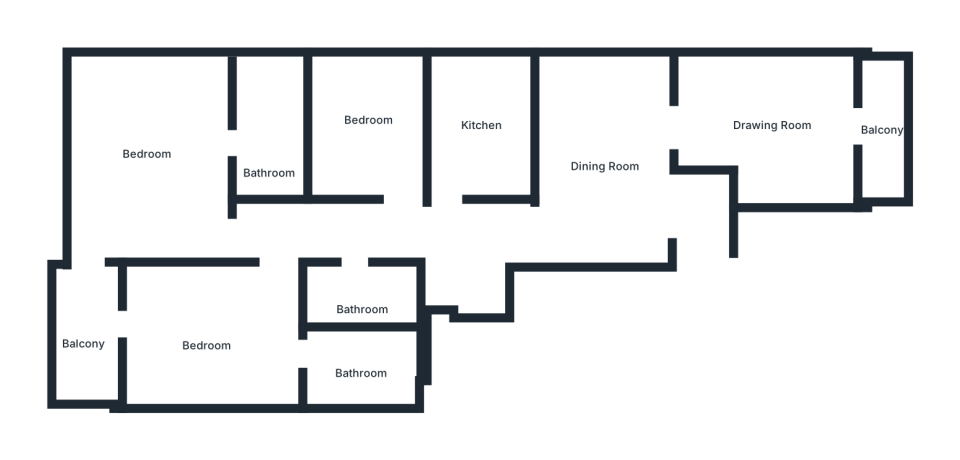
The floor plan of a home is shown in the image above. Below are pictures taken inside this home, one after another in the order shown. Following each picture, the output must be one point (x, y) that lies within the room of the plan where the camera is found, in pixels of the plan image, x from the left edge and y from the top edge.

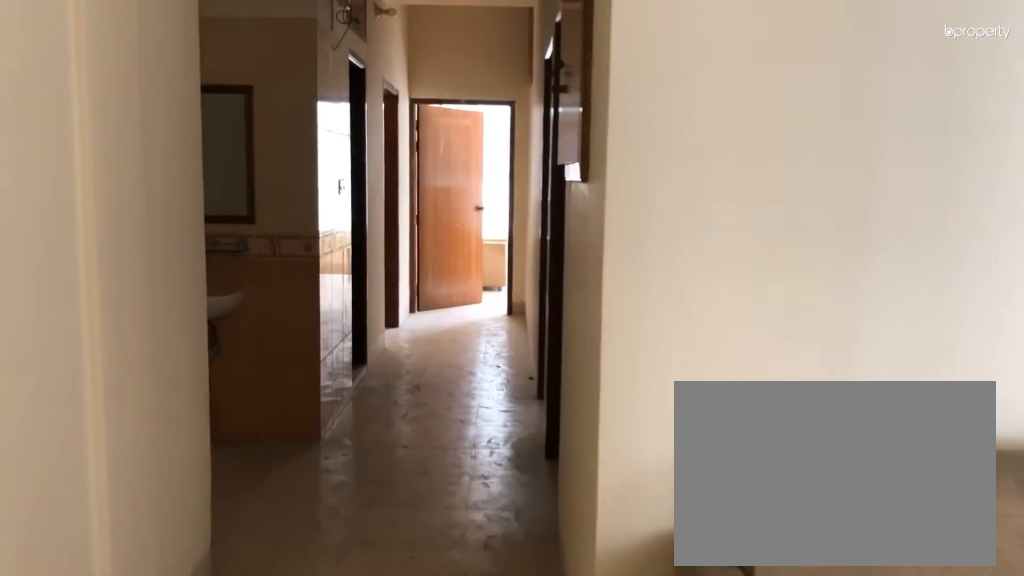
(610, 164)
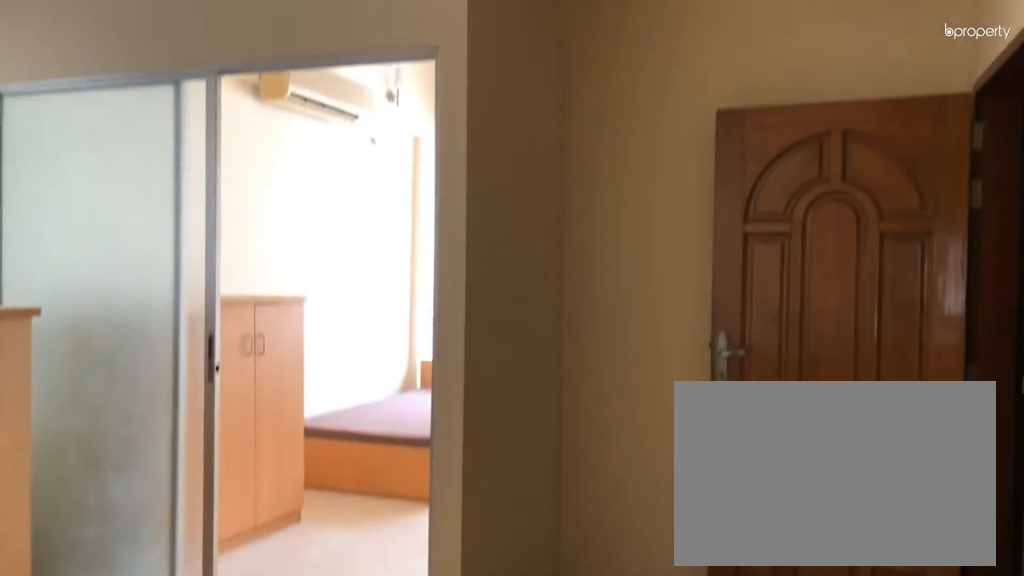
(610, 164)
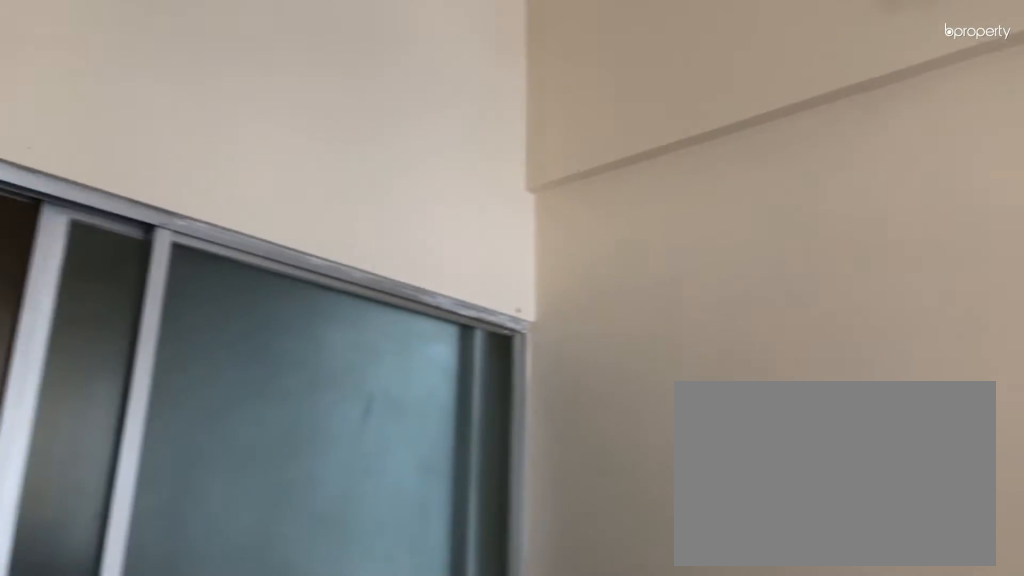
(778, 127)
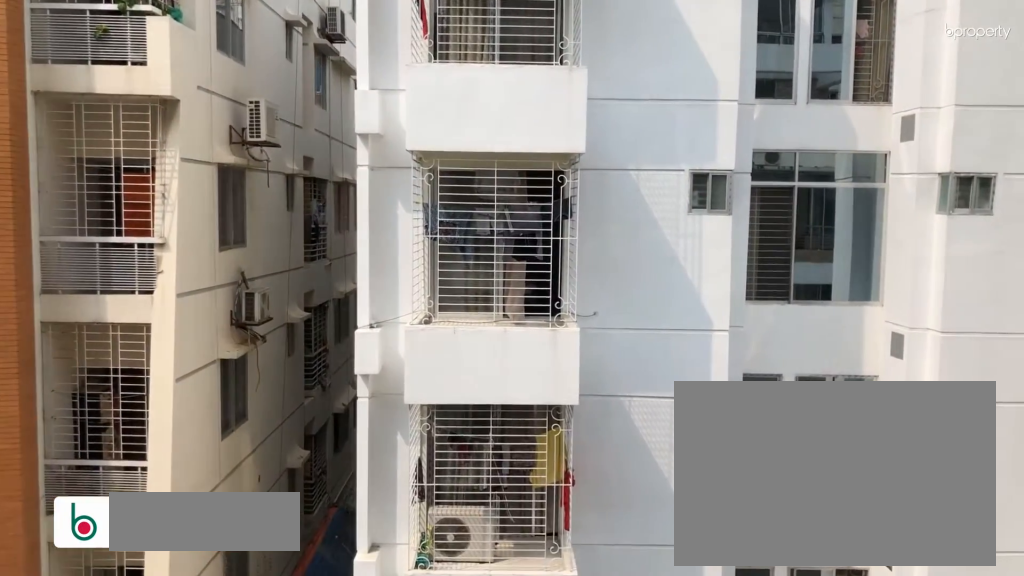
(885, 143)
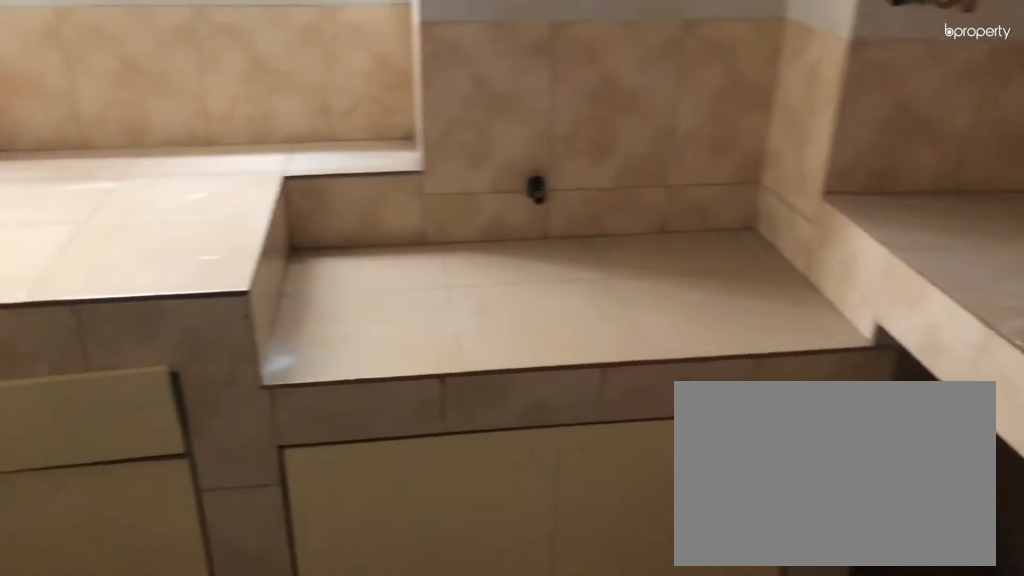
(487, 129)
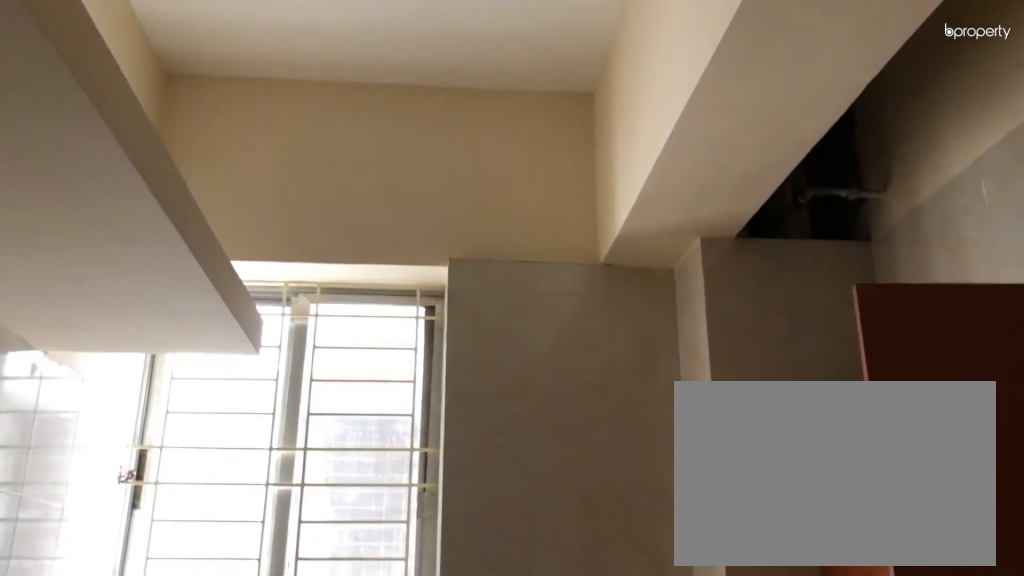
(487, 128)
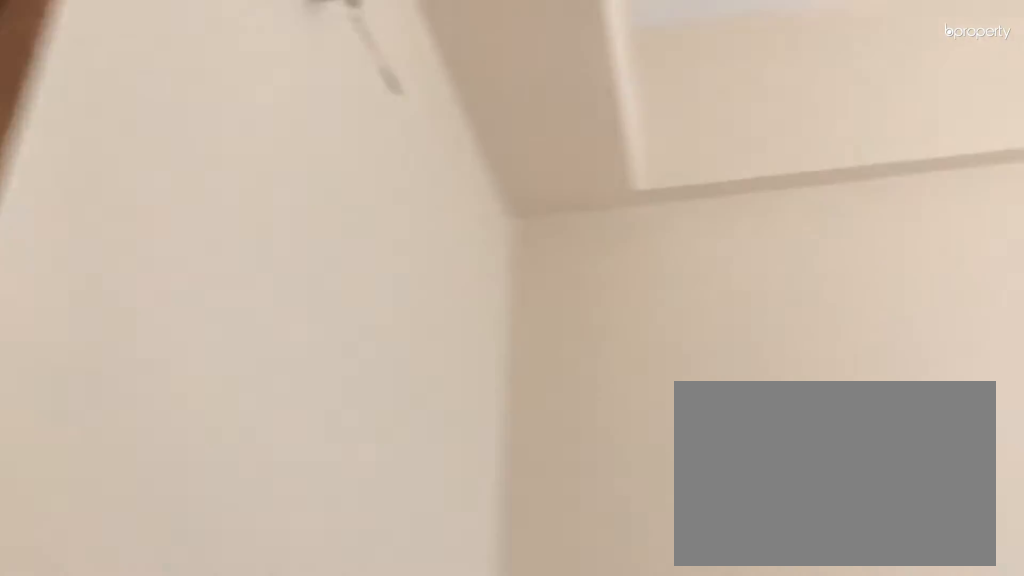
(372, 130)
